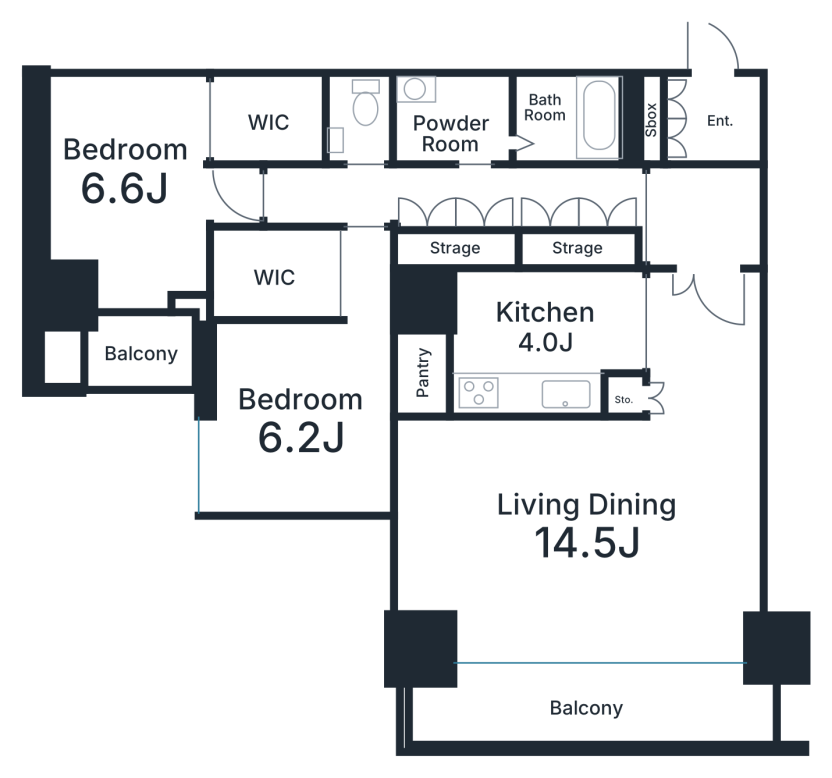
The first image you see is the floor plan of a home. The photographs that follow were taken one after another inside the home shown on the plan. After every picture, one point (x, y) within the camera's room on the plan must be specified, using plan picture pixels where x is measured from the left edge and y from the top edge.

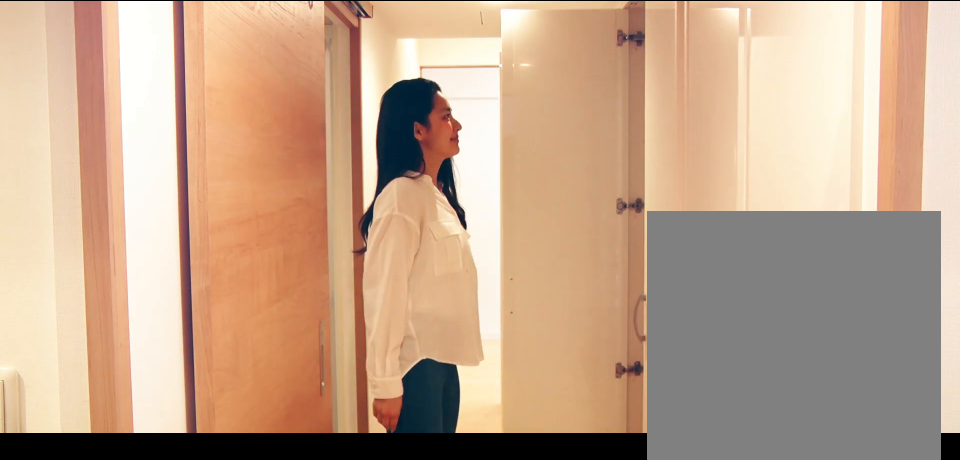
(485, 180)
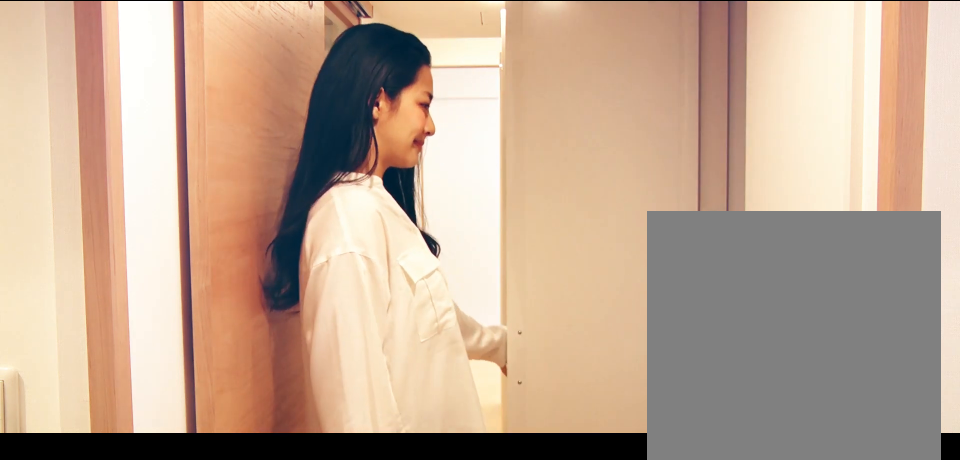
(485, 180)
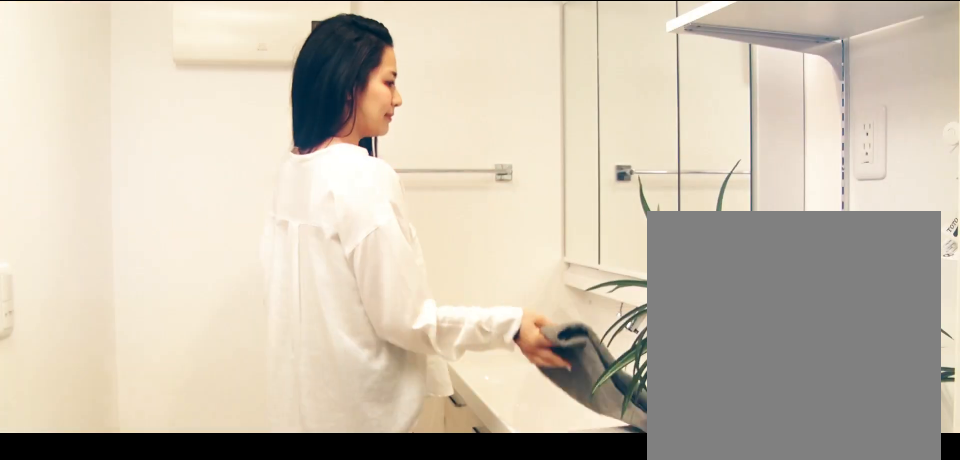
(452, 118)
